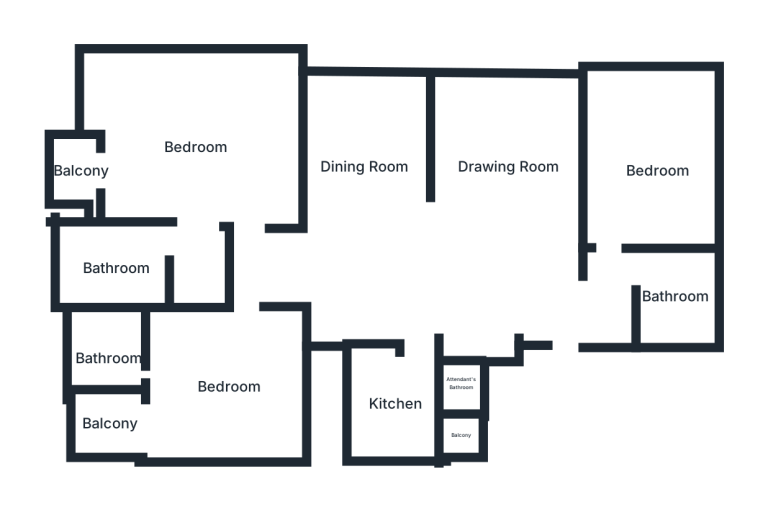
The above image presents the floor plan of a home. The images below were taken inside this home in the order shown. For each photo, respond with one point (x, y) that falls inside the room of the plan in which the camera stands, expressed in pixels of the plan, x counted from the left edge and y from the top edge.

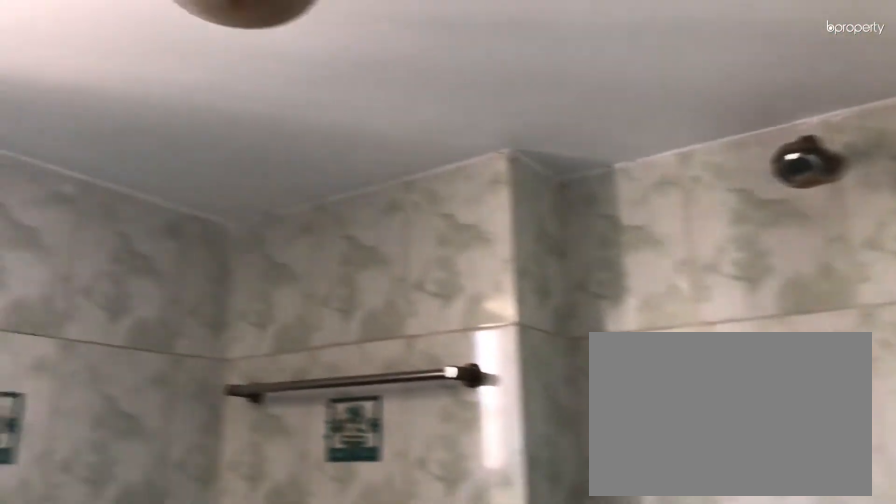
(110, 355)
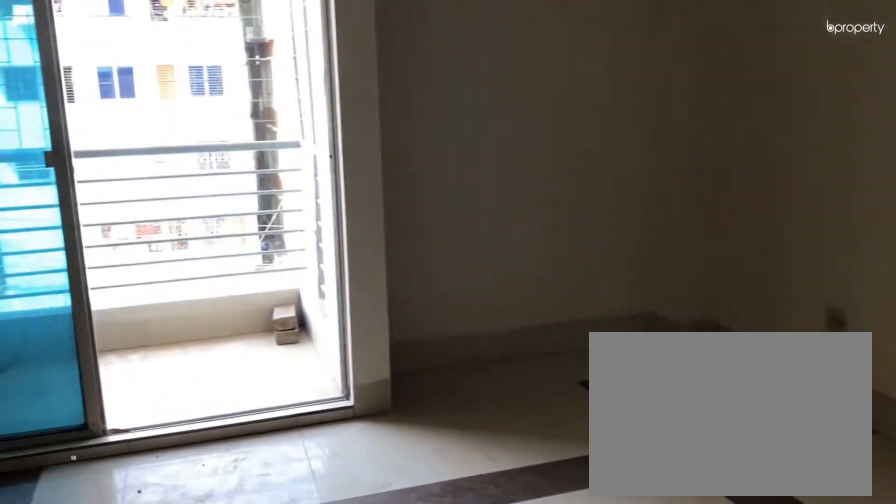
(196, 142)
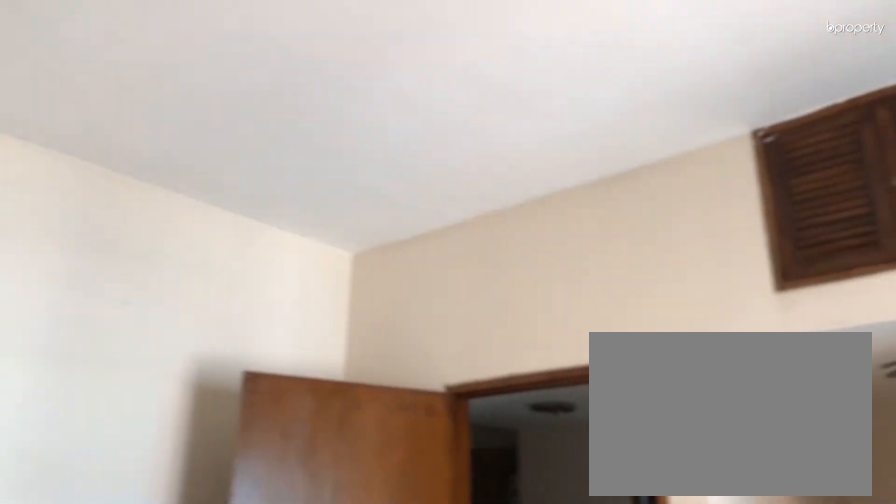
(196, 142)
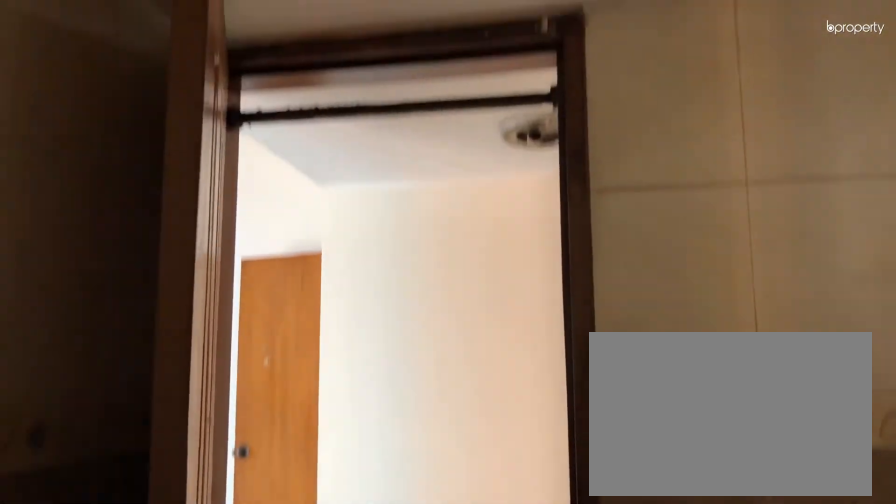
(117, 266)
